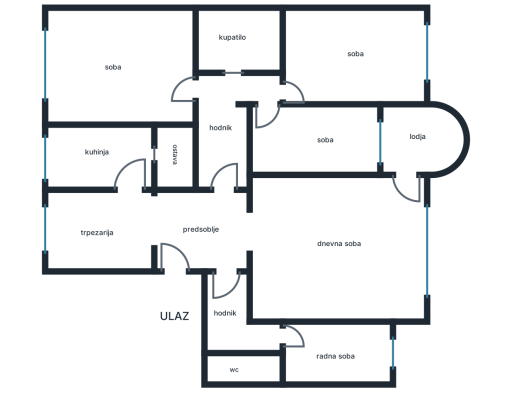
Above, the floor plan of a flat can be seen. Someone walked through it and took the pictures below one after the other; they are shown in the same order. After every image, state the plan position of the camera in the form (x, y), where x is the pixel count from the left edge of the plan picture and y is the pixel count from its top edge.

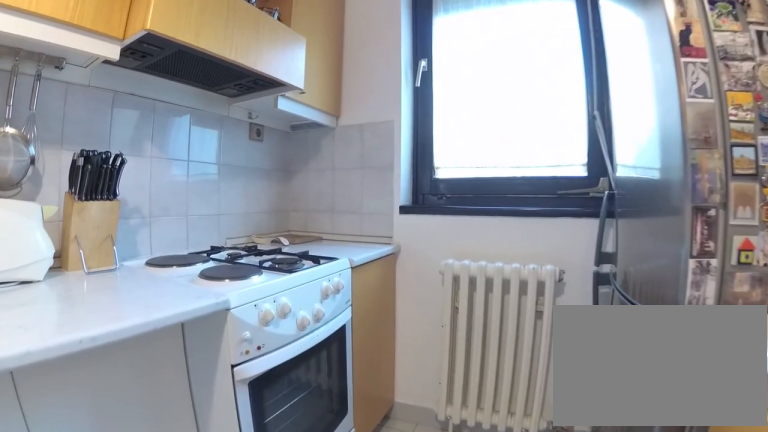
(119, 158)
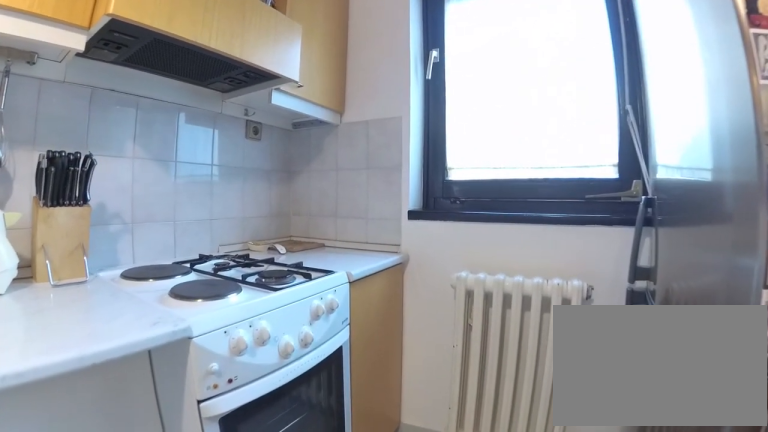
(113, 158)
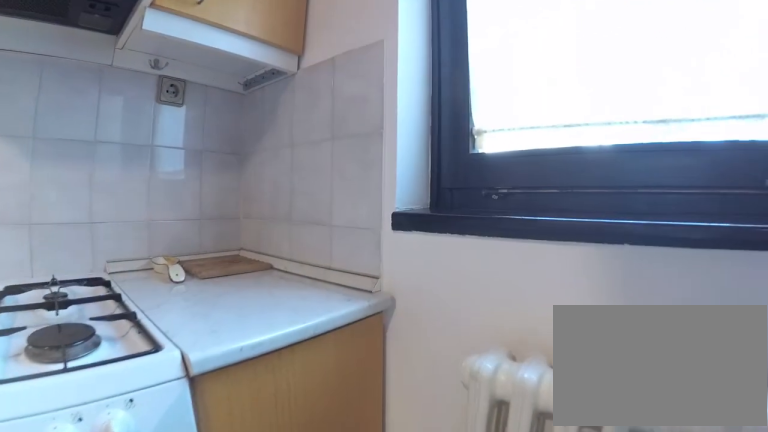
(79, 154)
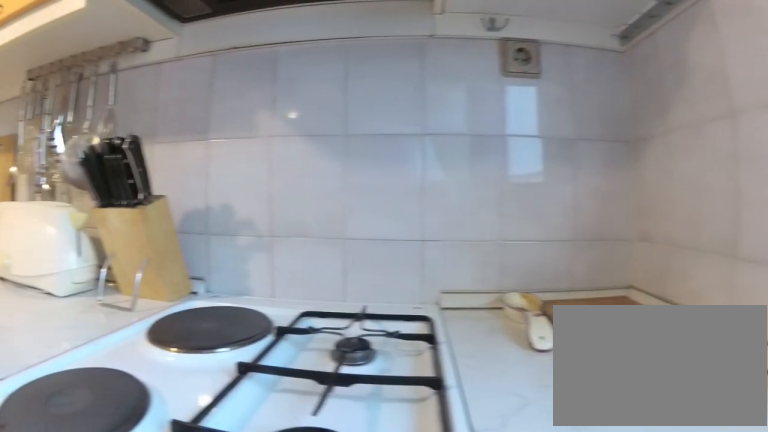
(70, 145)
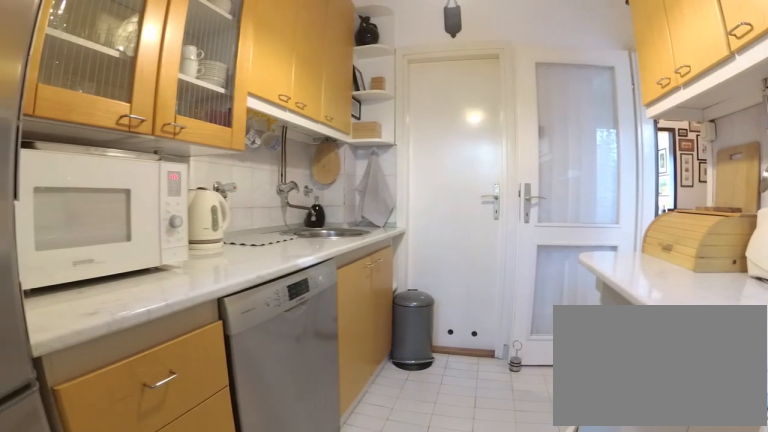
(48, 154)
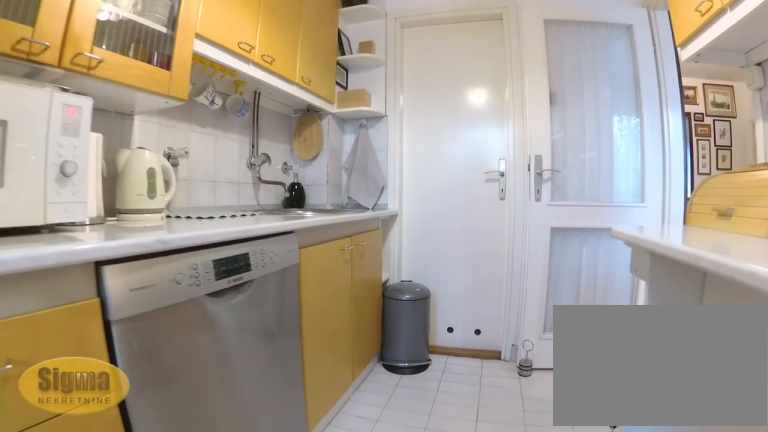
(69, 158)
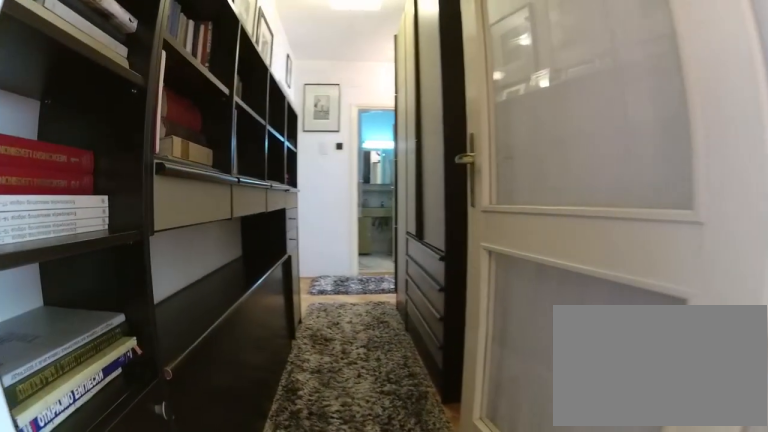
(224, 219)
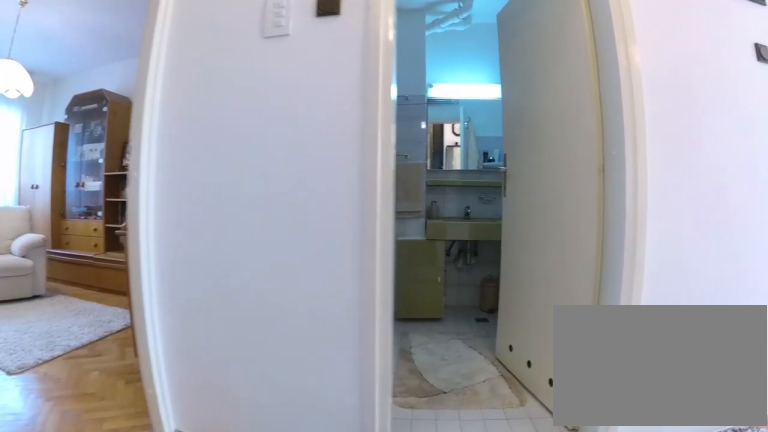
(227, 139)
